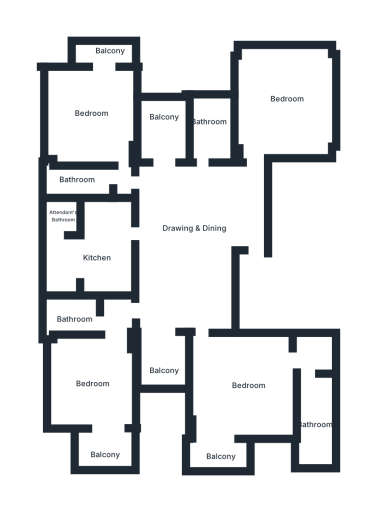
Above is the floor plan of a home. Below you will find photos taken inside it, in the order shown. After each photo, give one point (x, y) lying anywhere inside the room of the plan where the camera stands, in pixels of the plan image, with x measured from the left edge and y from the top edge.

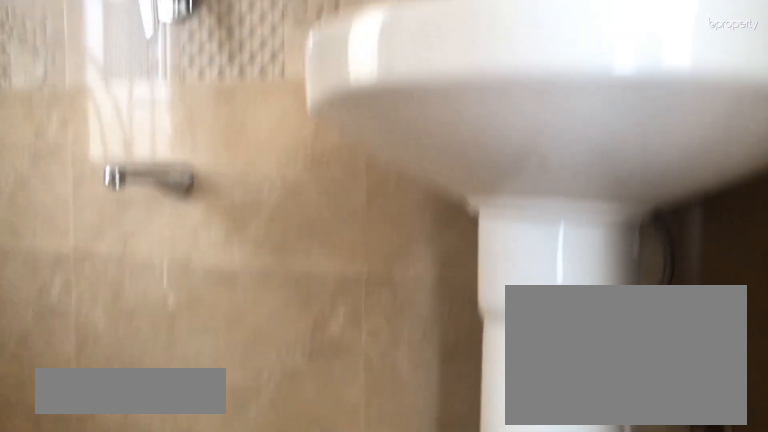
(78, 316)
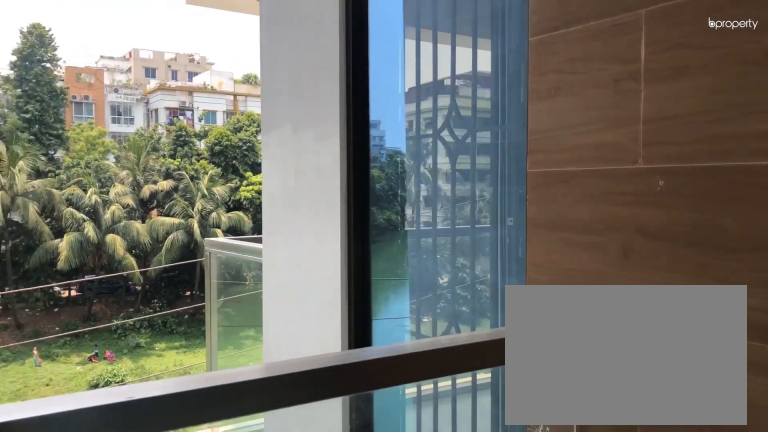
(159, 362)
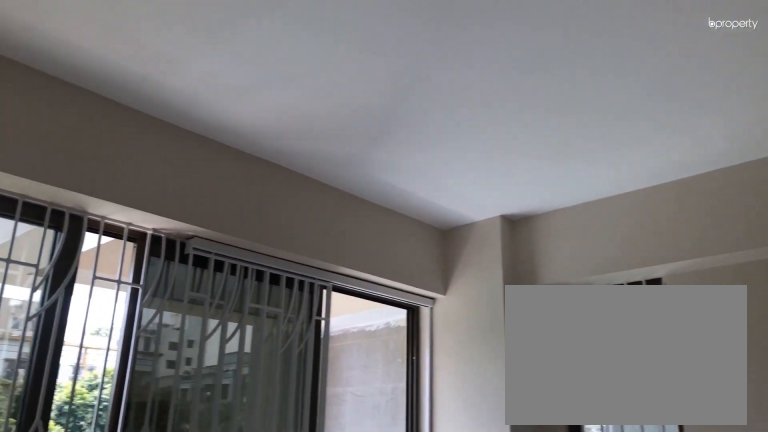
(240, 390)
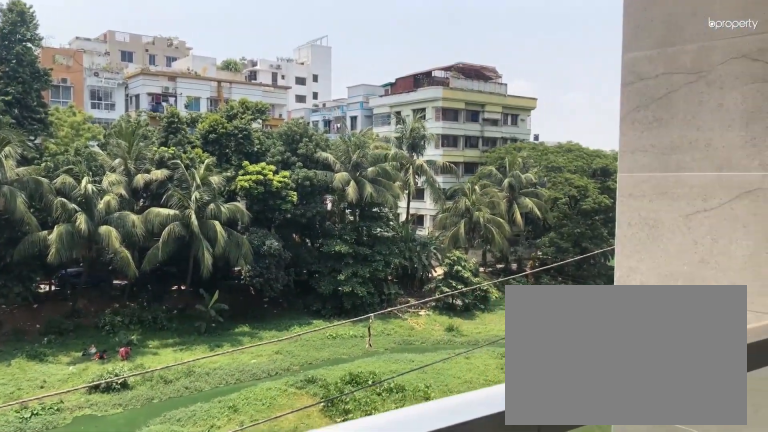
(215, 453)
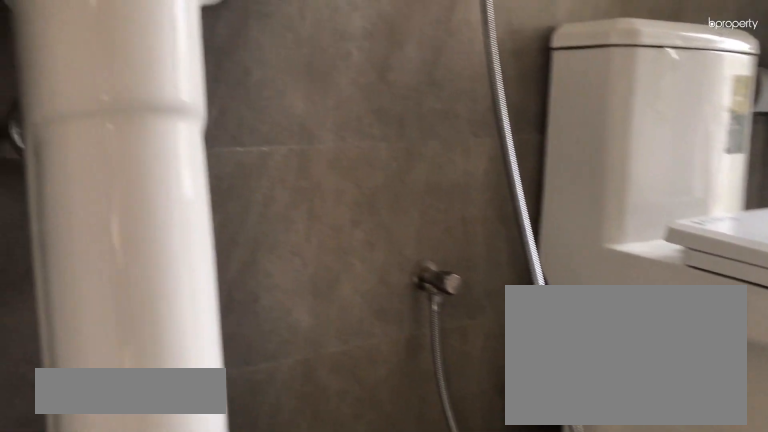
(315, 417)
